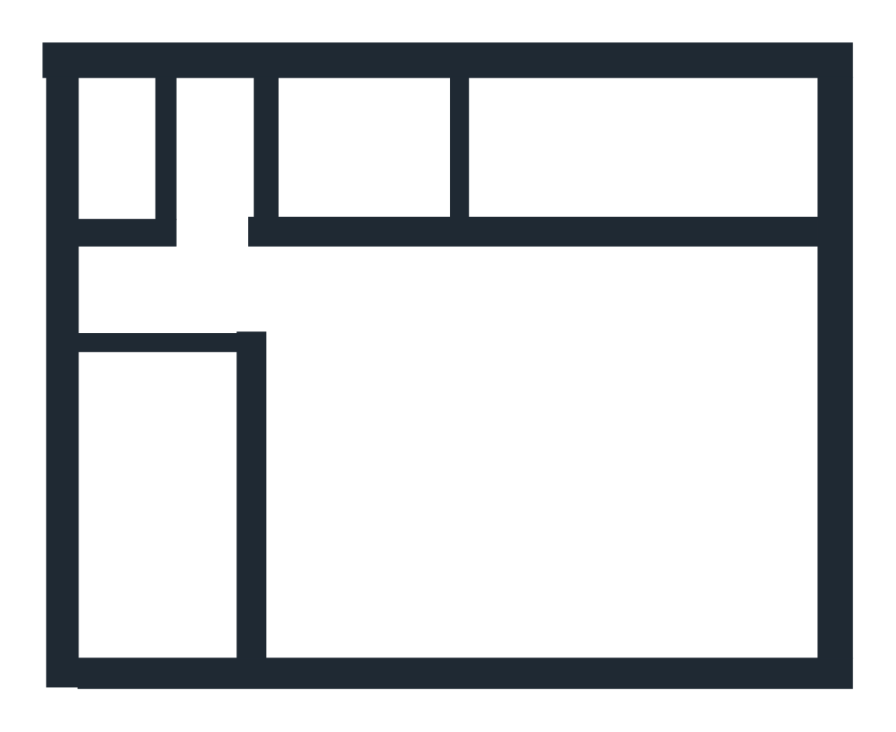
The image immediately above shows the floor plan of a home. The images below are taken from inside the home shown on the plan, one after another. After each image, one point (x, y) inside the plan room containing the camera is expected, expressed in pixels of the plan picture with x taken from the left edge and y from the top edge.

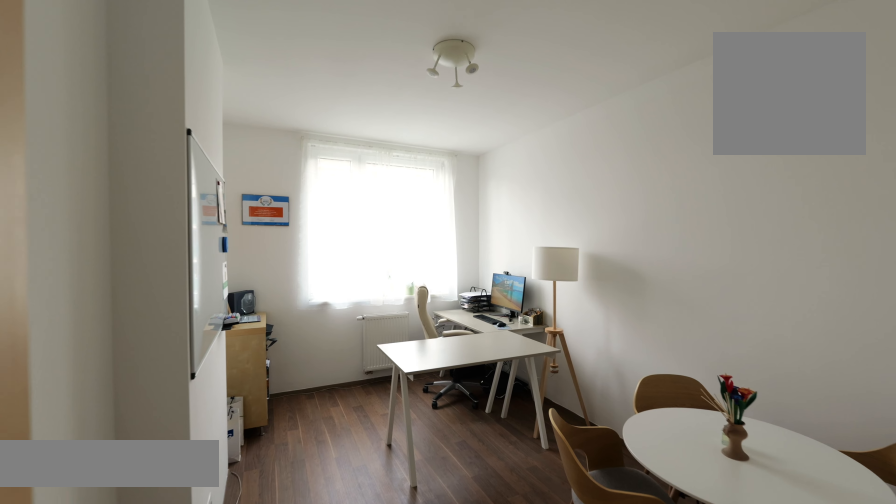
(147, 547)
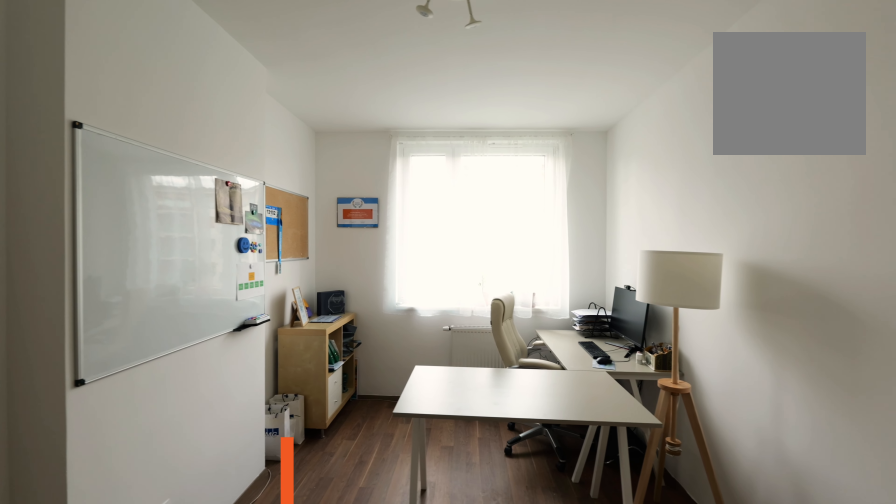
(147, 547)
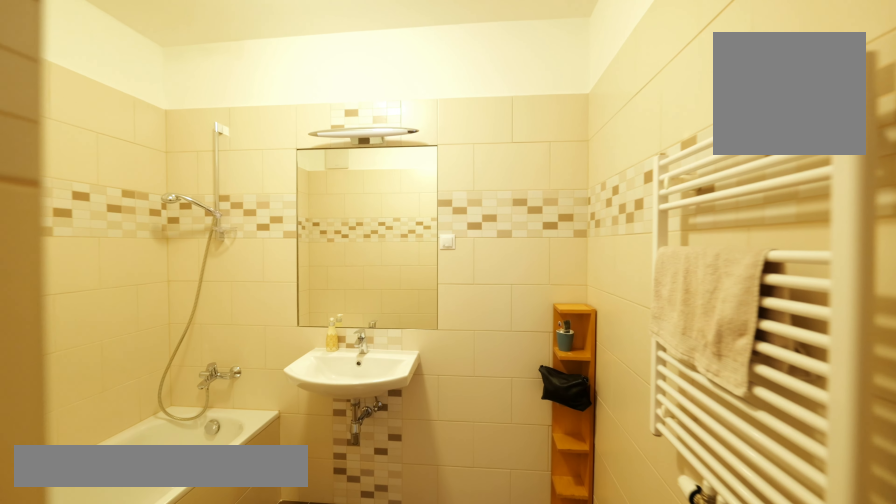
(338, 165)
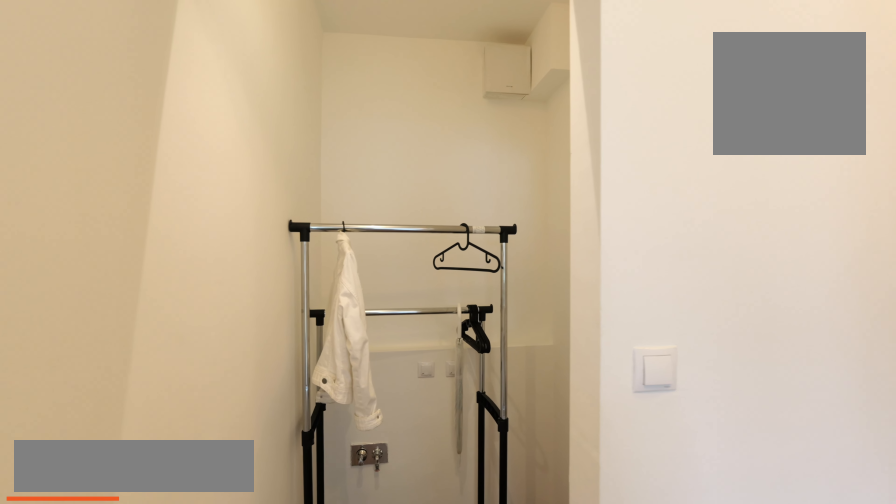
(136, 323)
